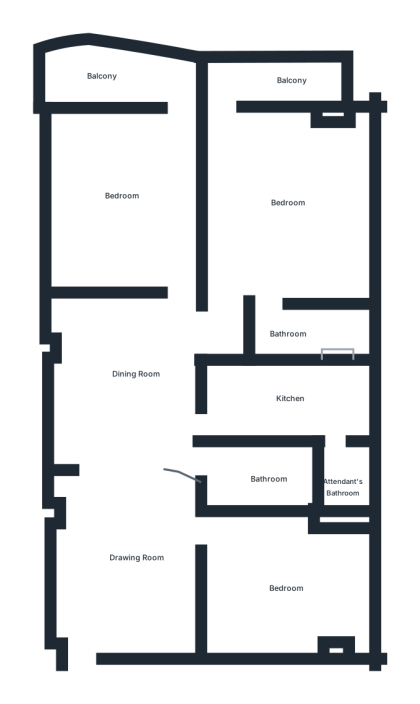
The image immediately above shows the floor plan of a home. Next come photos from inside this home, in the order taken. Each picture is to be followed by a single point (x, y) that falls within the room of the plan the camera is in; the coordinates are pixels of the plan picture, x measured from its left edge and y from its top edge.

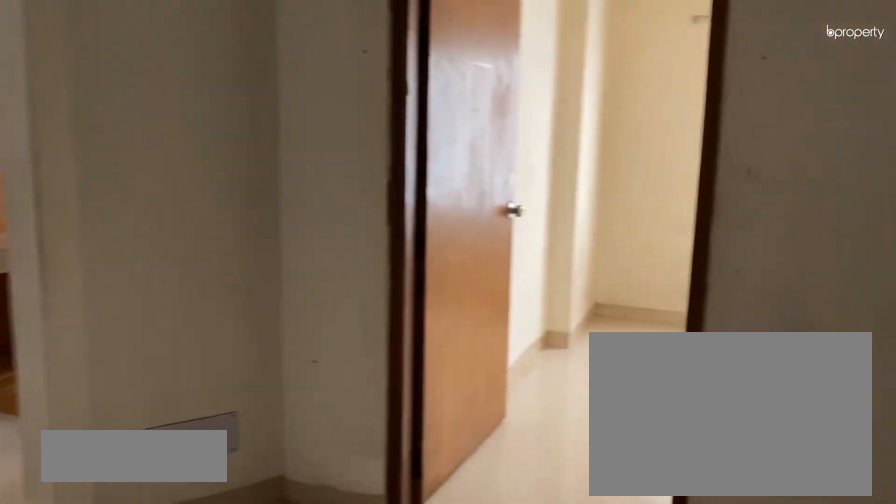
(144, 565)
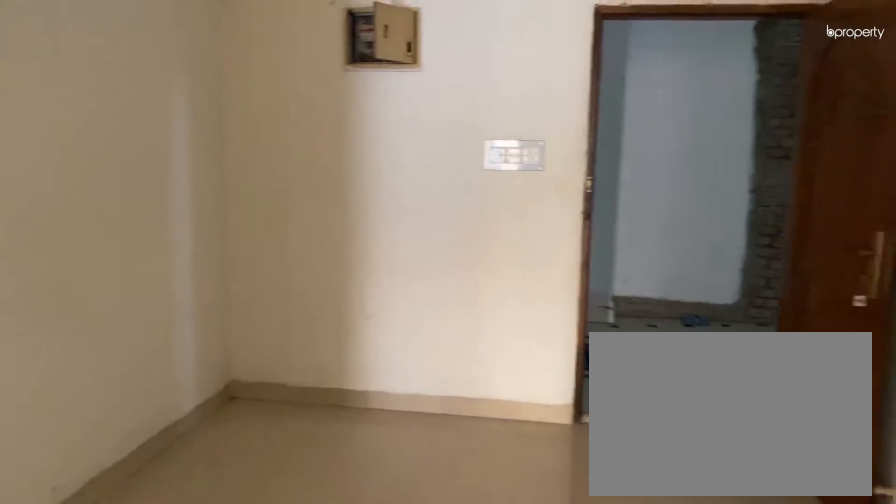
(144, 565)
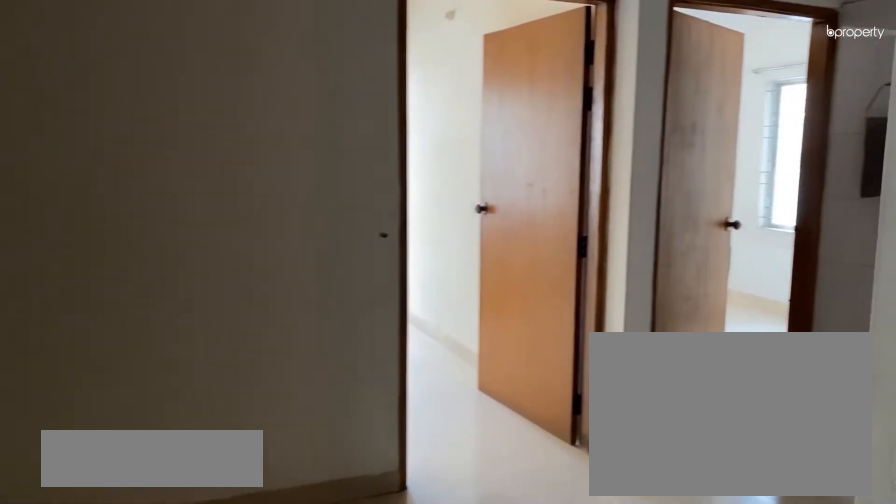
(129, 373)
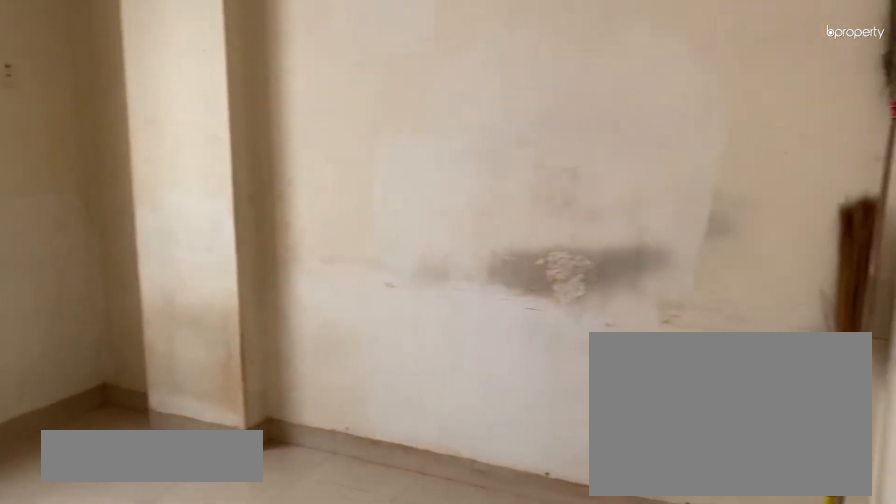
(288, 584)
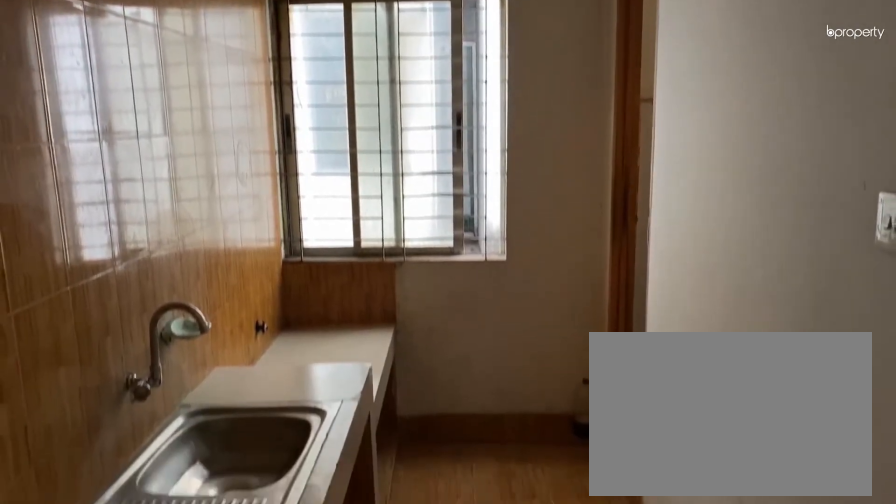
(288, 392)
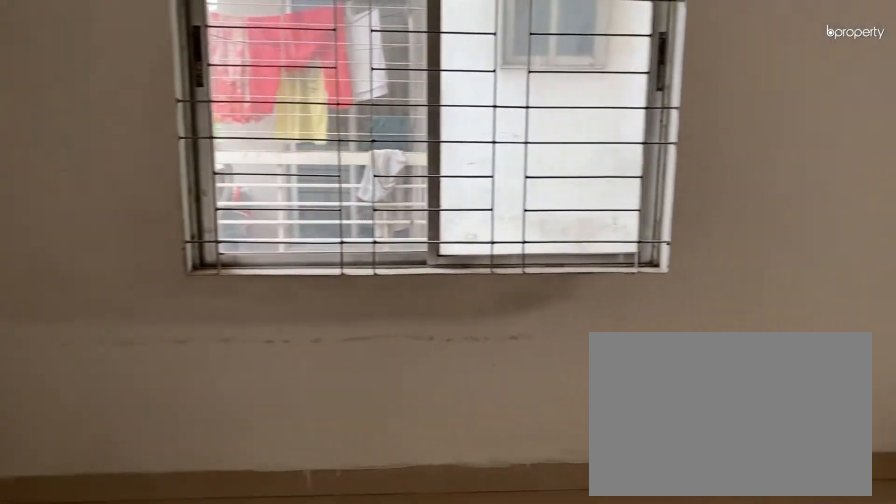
(278, 209)
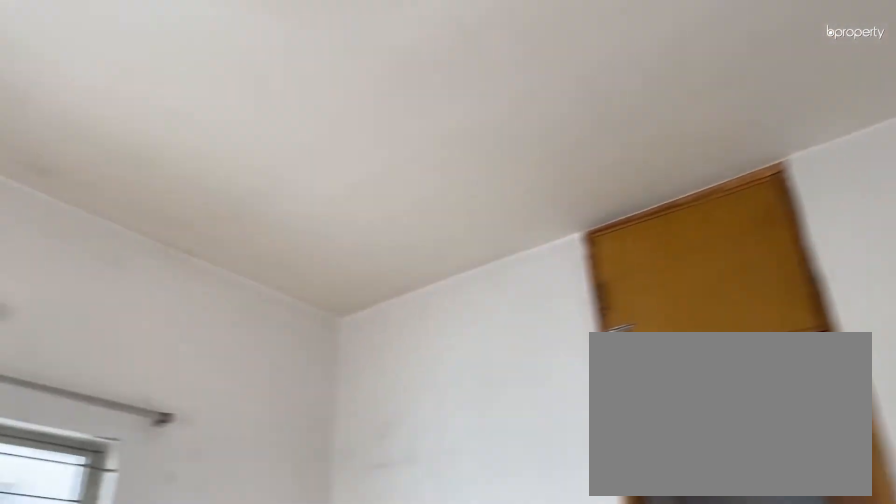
(278, 210)
